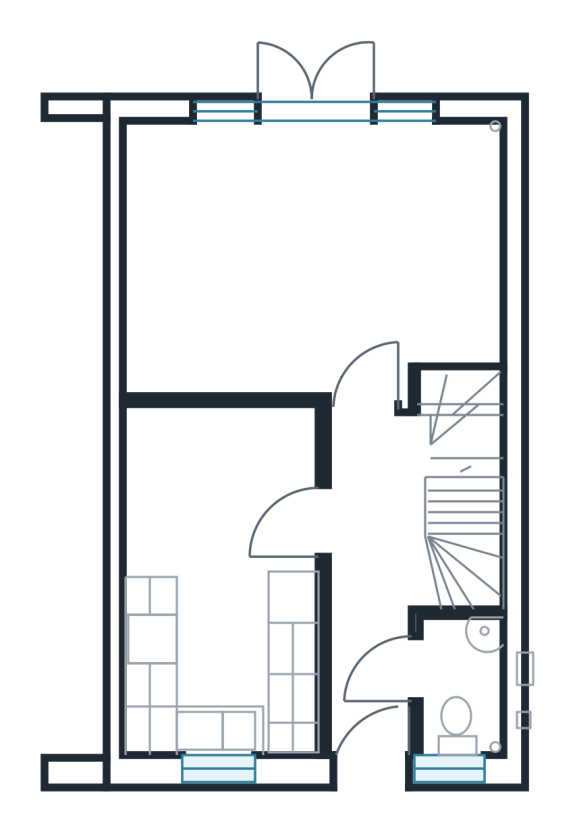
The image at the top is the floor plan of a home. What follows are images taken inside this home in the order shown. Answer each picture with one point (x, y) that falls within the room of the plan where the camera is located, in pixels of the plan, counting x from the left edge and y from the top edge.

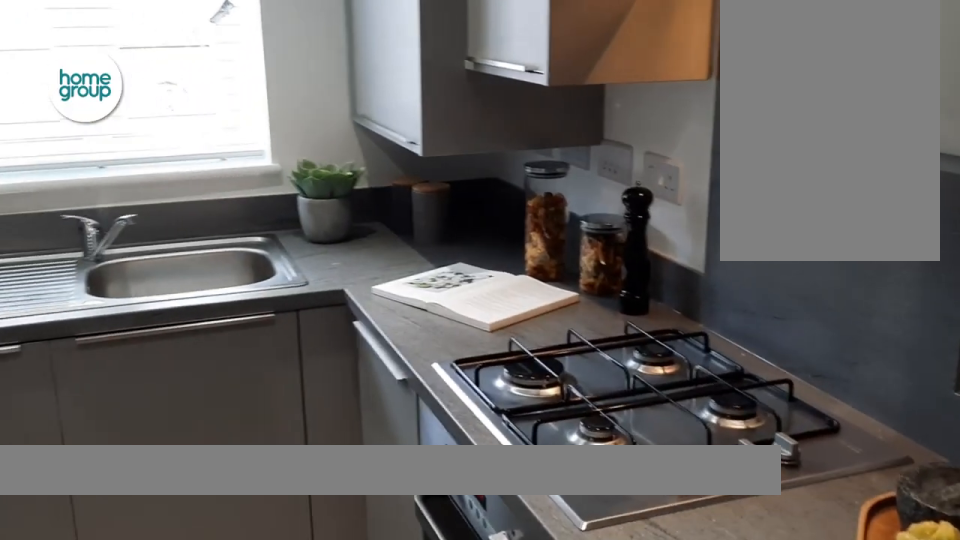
(224, 534)
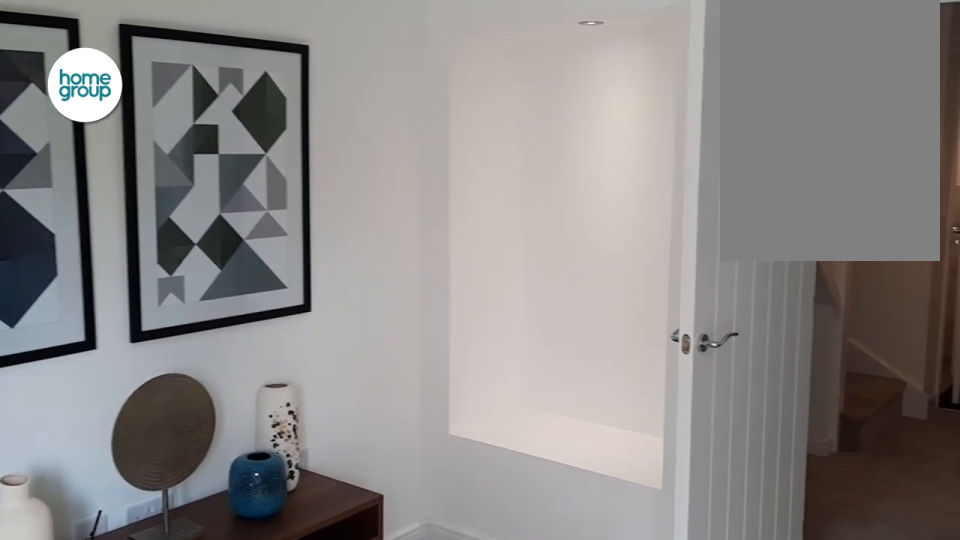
(312, 259)
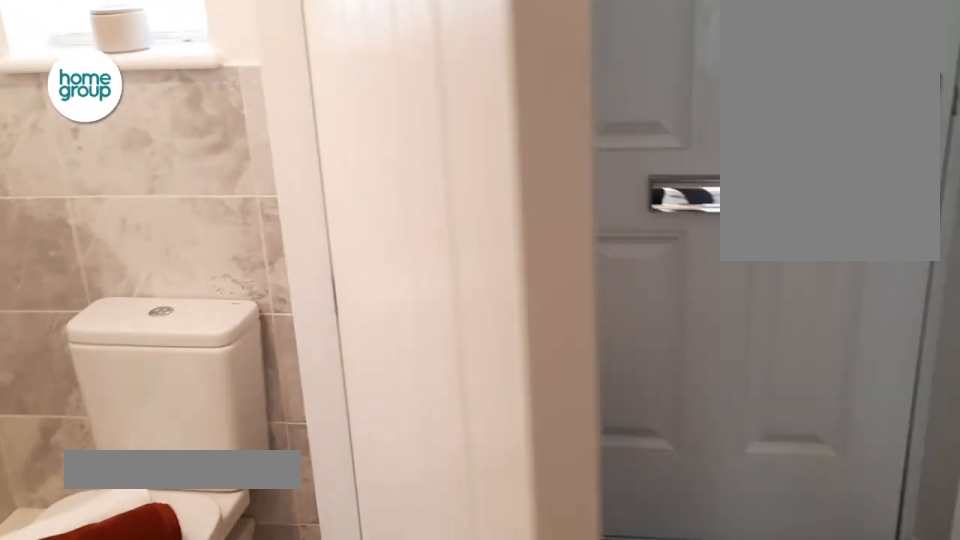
(458, 683)
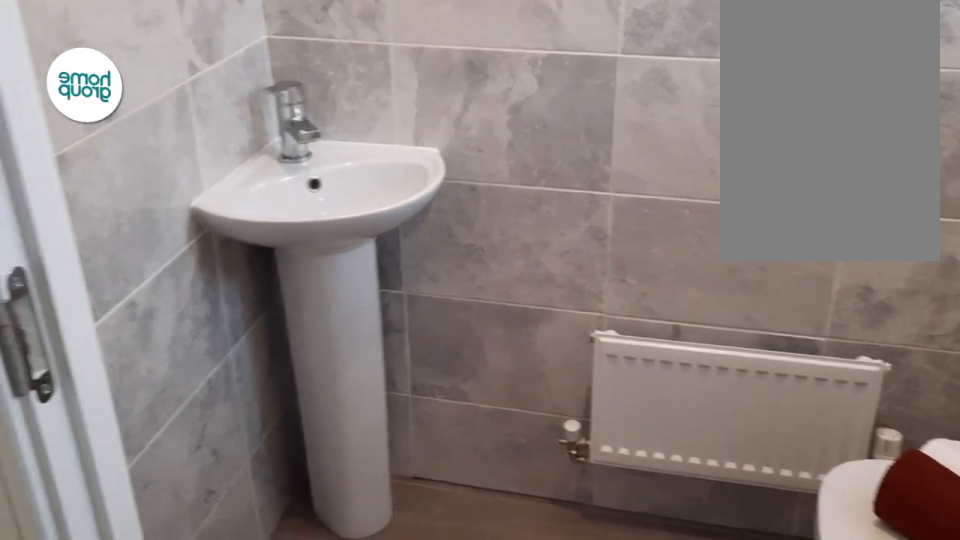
(458, 683)
